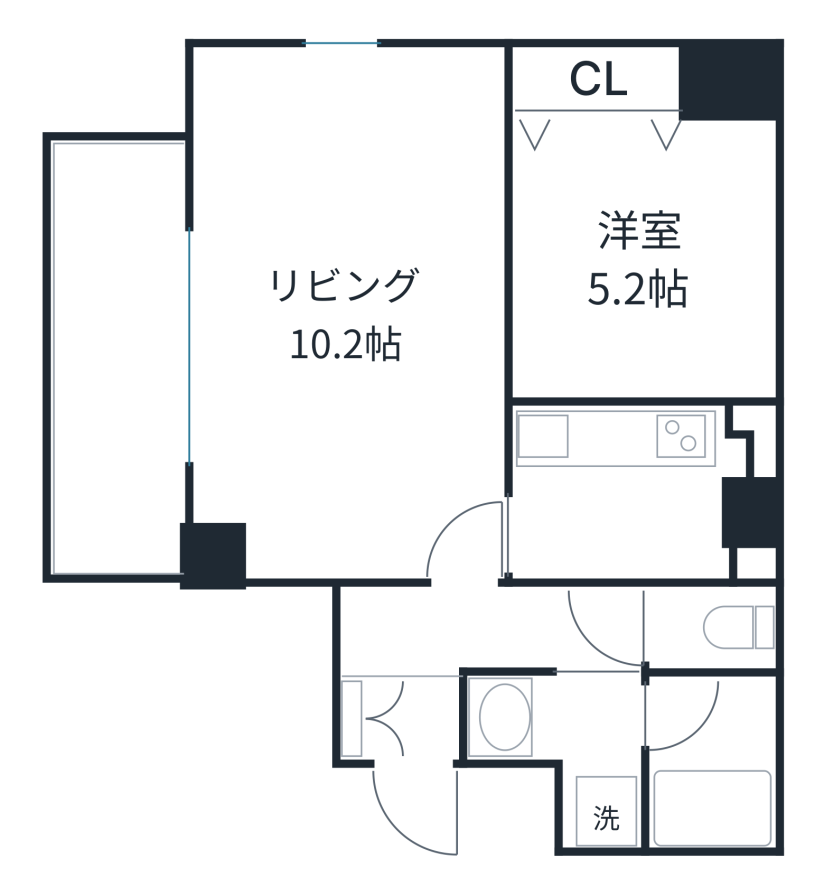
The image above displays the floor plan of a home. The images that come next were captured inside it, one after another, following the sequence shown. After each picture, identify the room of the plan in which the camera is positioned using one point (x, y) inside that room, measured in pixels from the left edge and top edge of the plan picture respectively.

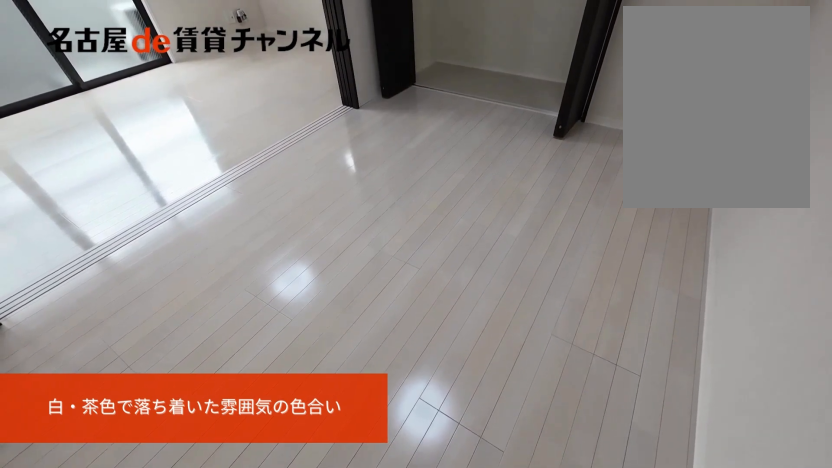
(644, 256)
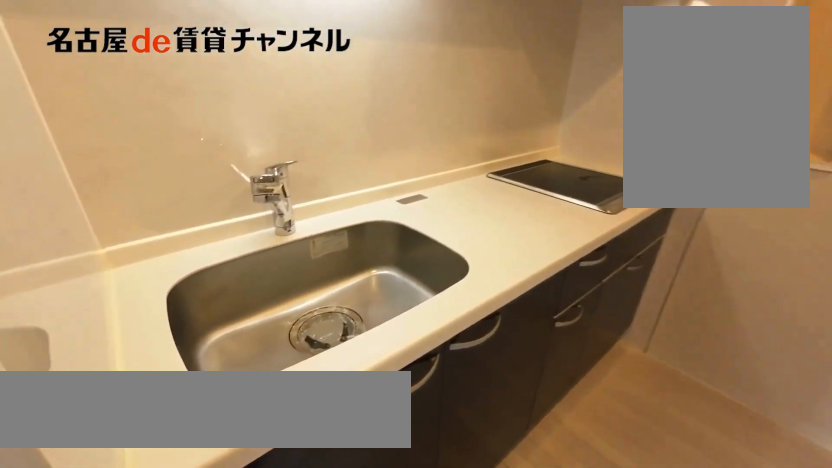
(640, 490)
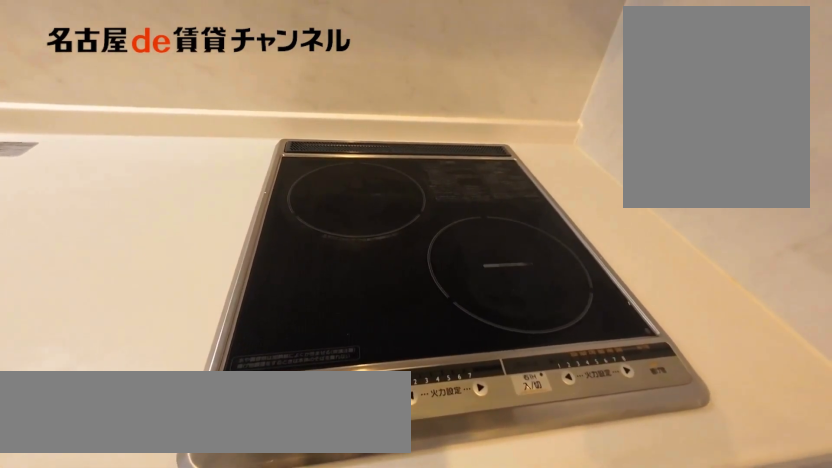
(640, 490)
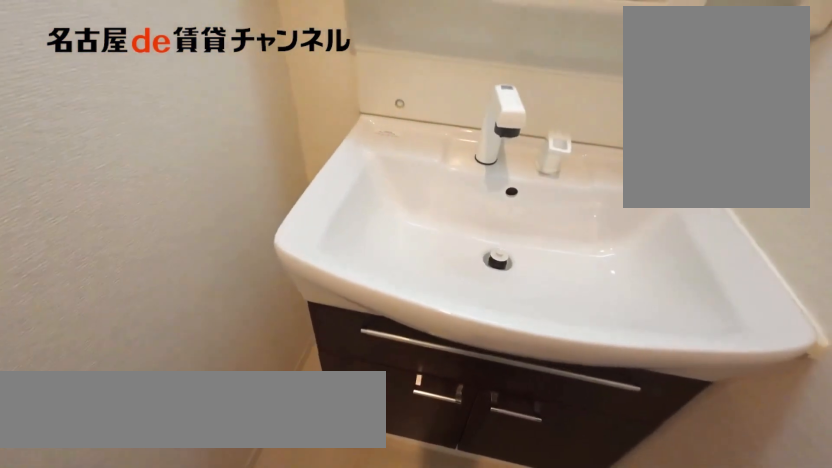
(573, 745)
